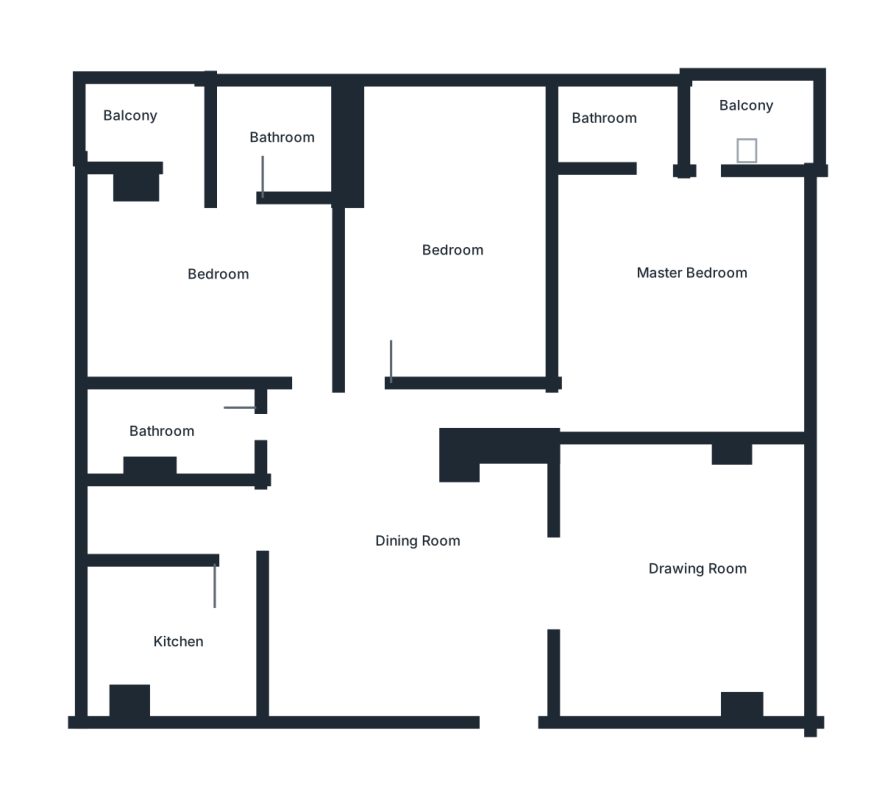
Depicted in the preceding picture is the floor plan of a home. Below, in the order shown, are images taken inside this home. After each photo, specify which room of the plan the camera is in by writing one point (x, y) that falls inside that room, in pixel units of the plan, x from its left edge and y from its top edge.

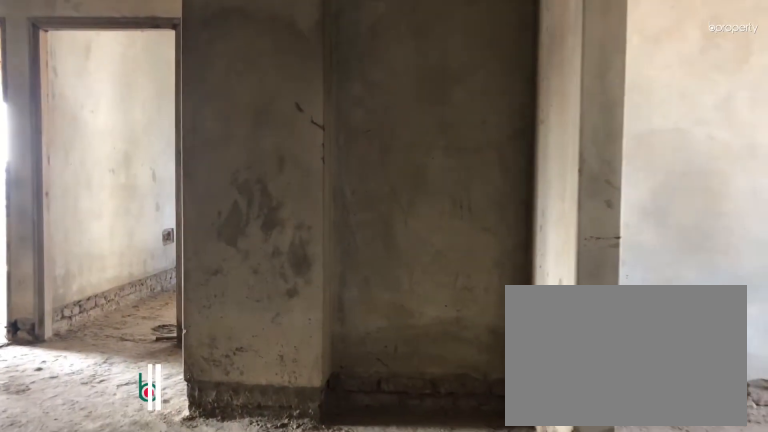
(502, 692)
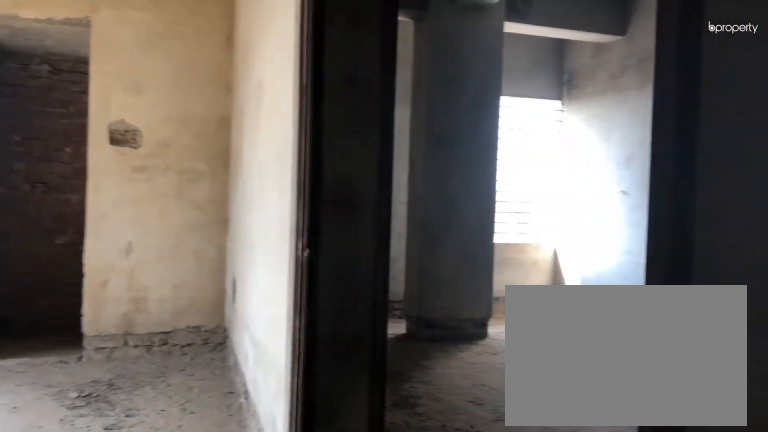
(418, 530)
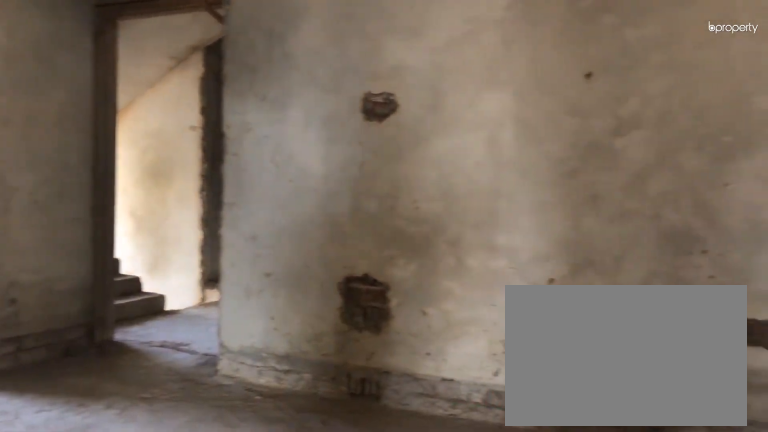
(418, 530)
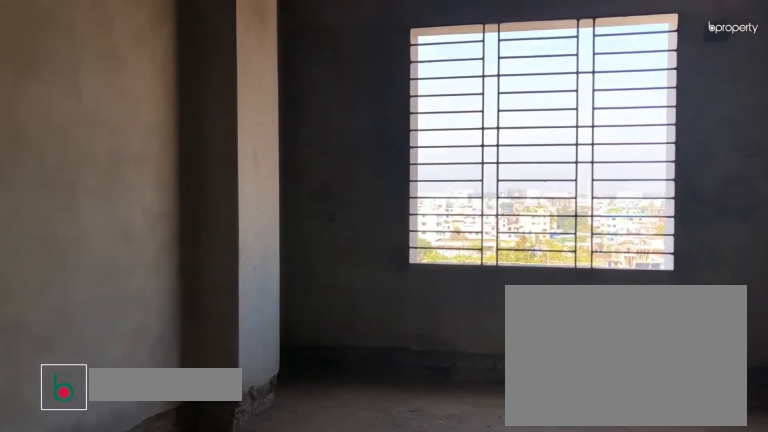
(695, 581)
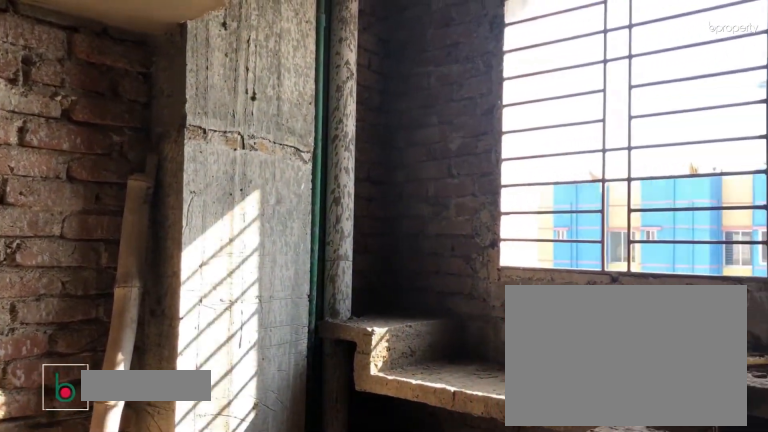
(165, 646)
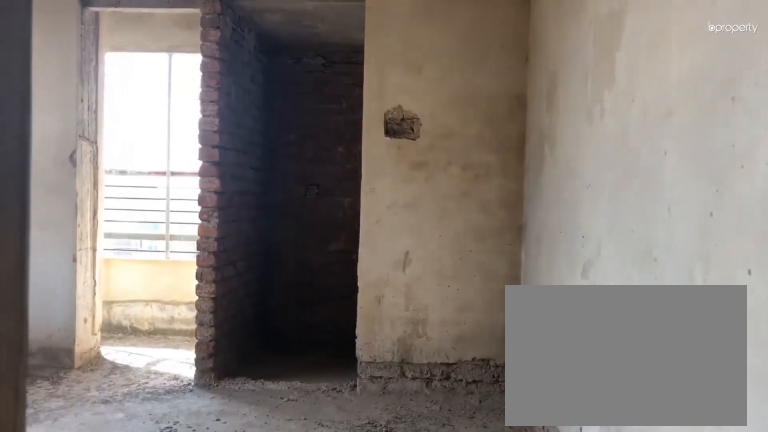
(290, 341)
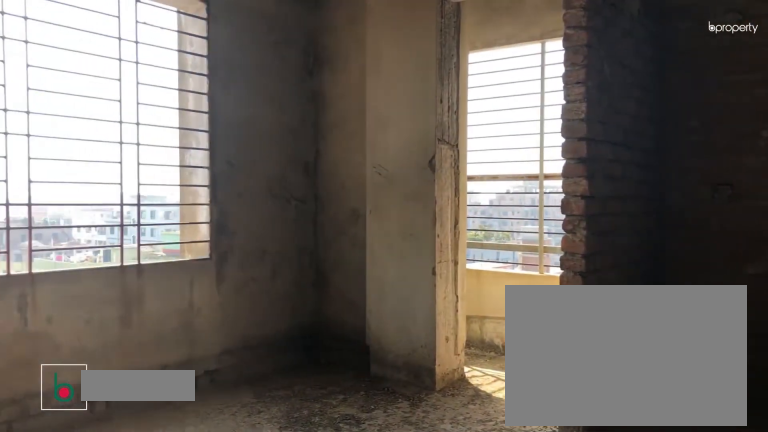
(227, 258)
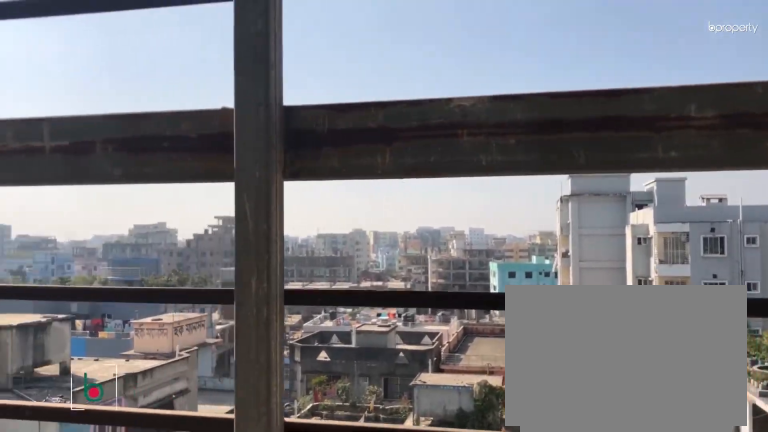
(149, 124)
